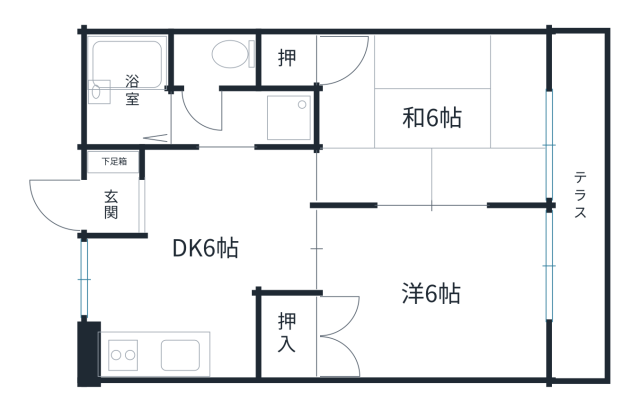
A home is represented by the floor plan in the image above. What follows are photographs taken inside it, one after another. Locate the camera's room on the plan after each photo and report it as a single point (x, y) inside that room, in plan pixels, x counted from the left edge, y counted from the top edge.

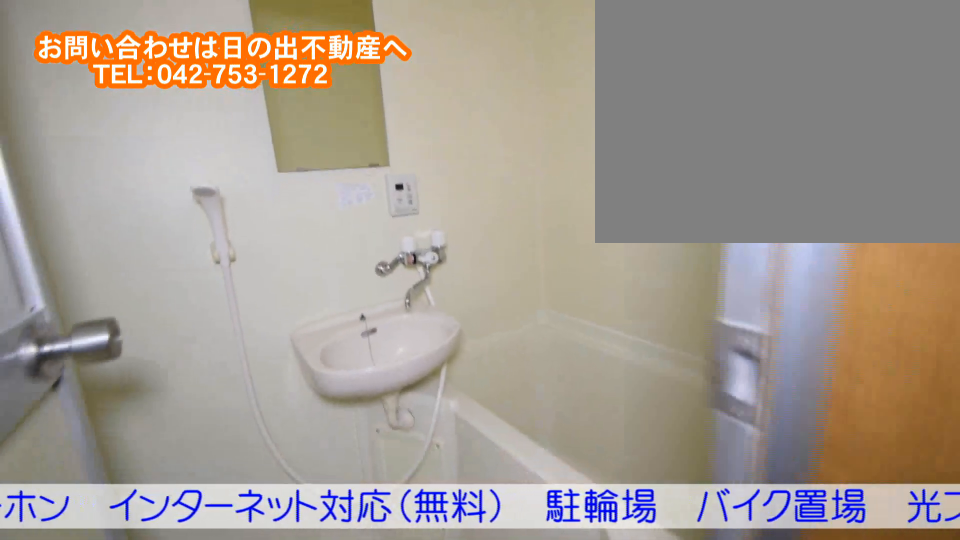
(130, 105)
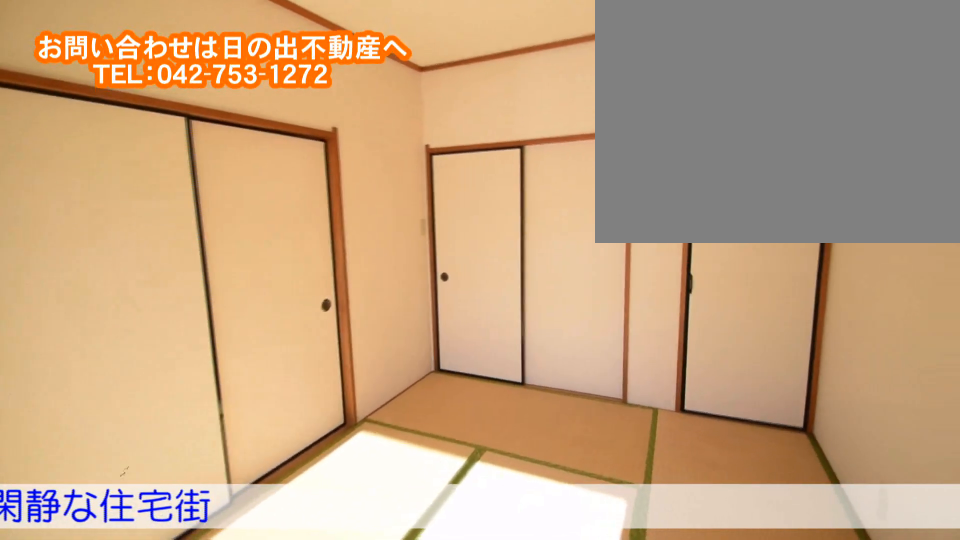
(487, 117)
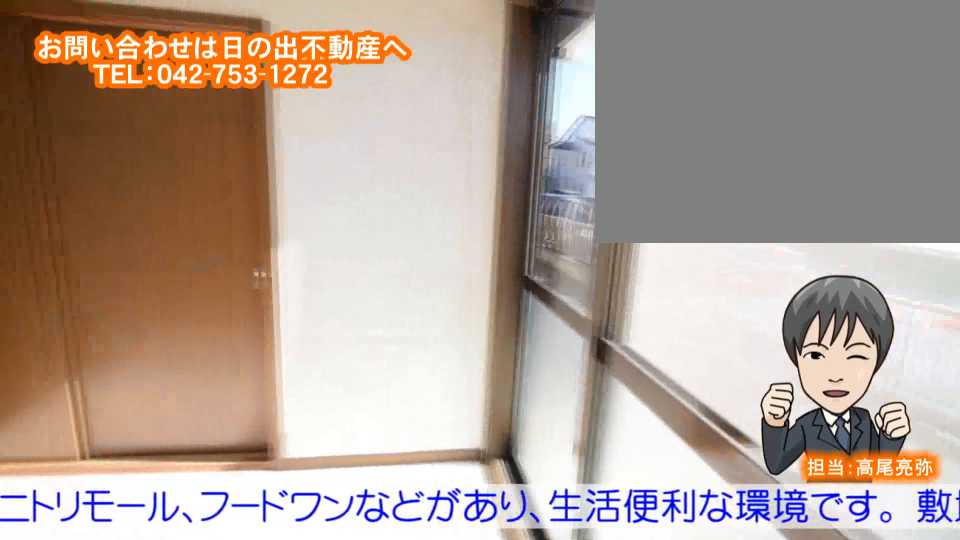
(493, 285)
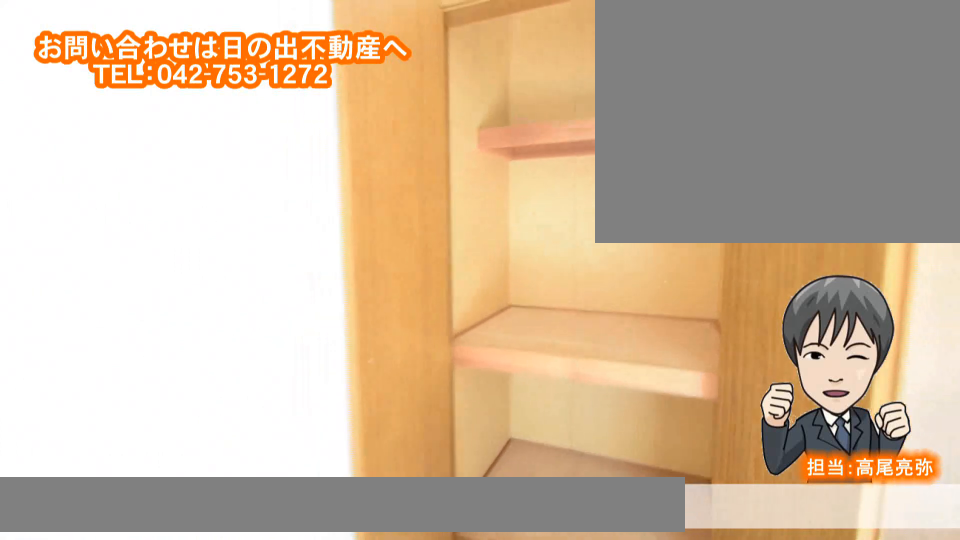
(492, 287)
